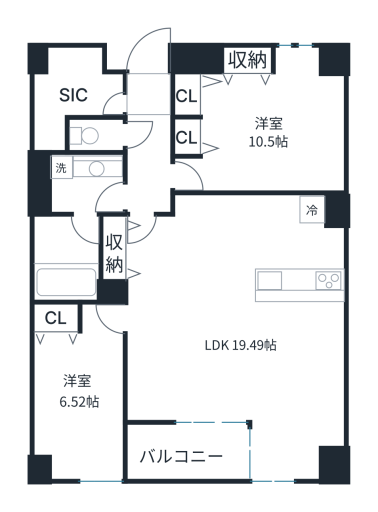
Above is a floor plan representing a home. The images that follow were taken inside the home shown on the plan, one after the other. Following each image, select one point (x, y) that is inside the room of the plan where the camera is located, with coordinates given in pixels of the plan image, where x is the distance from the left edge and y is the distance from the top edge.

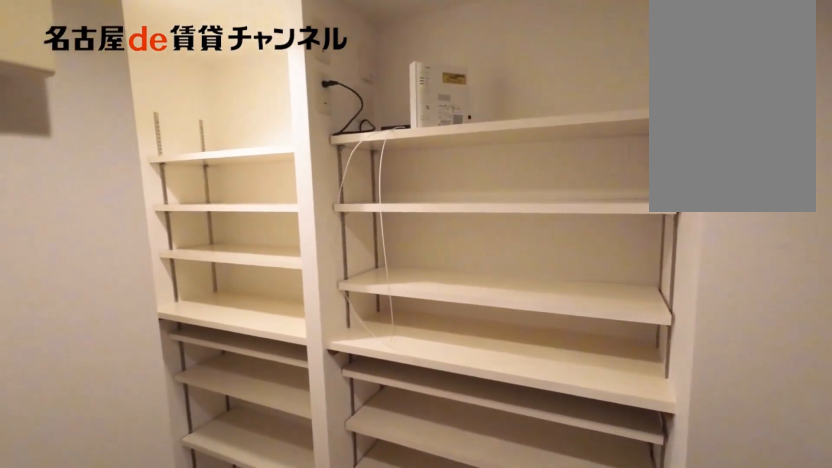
(76, 91)
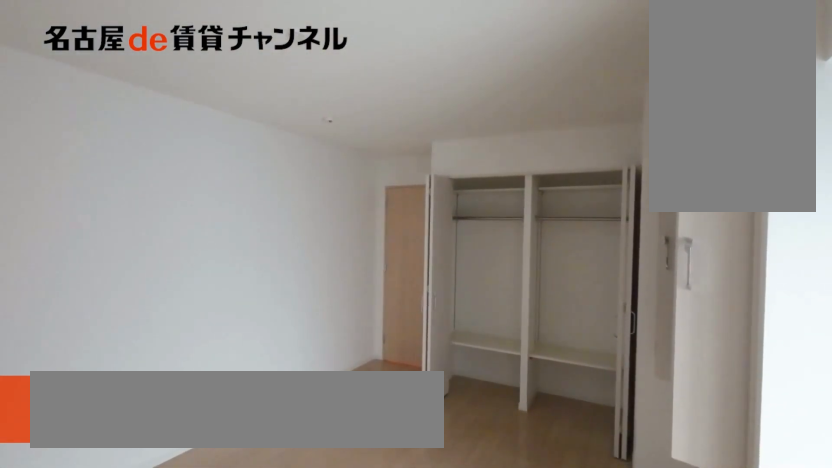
(257, 119)
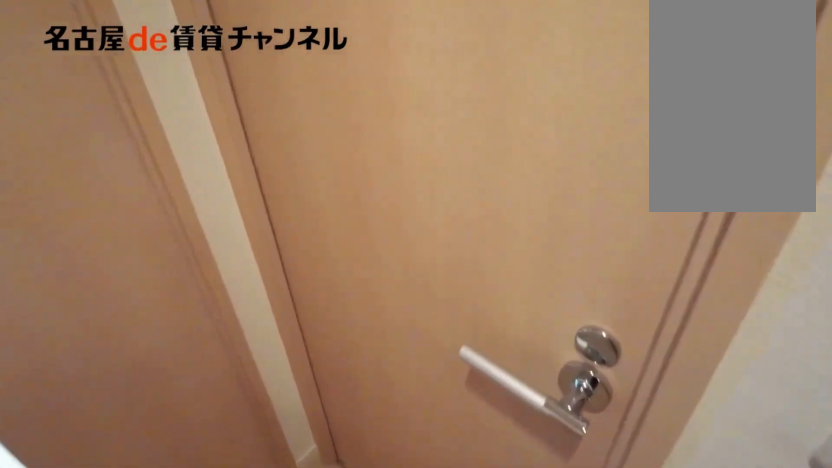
(94, 135)
